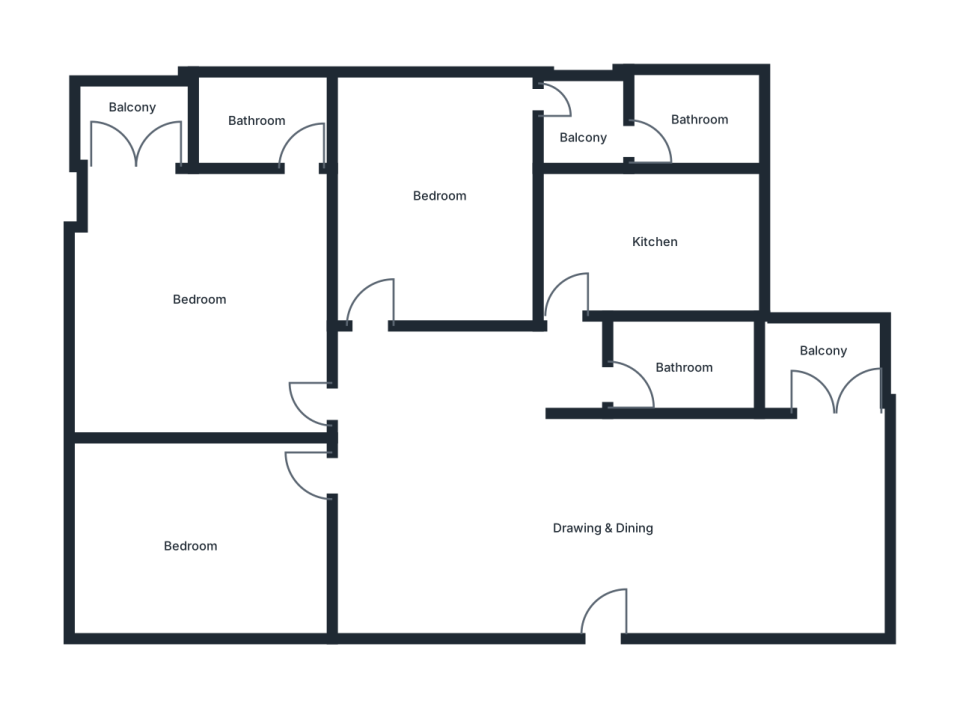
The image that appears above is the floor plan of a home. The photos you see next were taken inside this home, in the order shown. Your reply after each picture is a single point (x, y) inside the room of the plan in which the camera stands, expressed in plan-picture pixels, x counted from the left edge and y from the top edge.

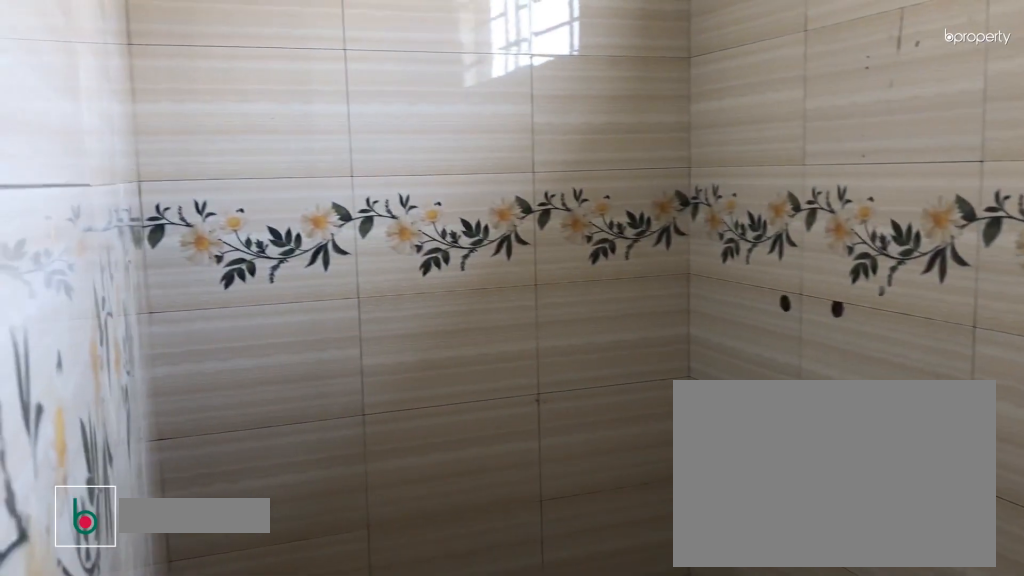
(259, 127)
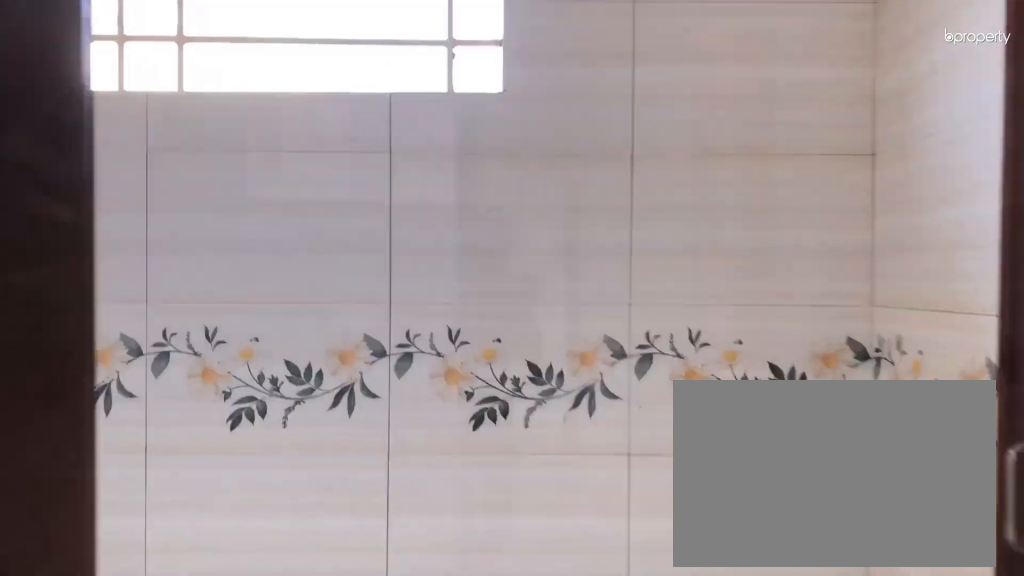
(259, 127)
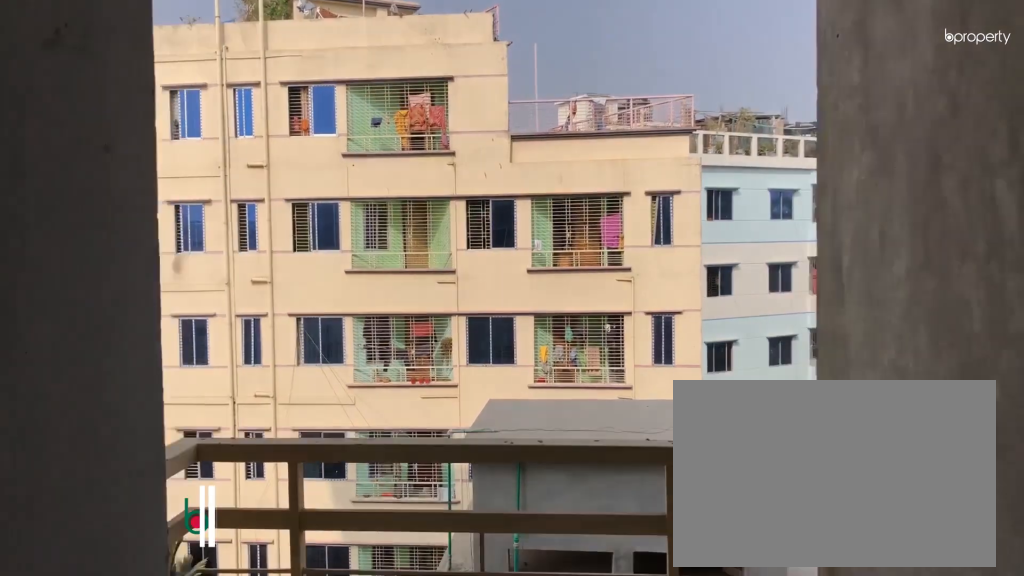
(133, 138)
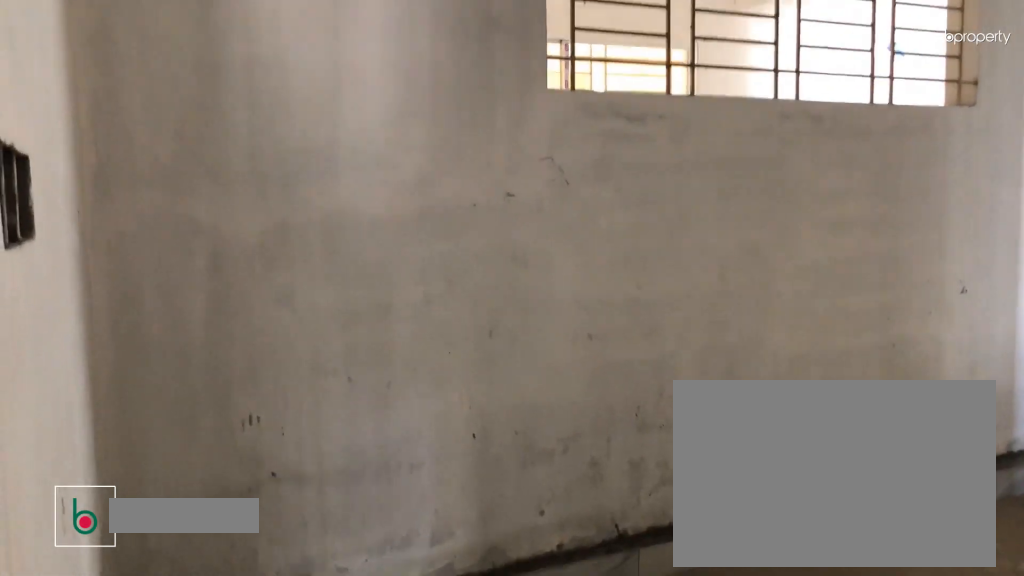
(189, 537)
